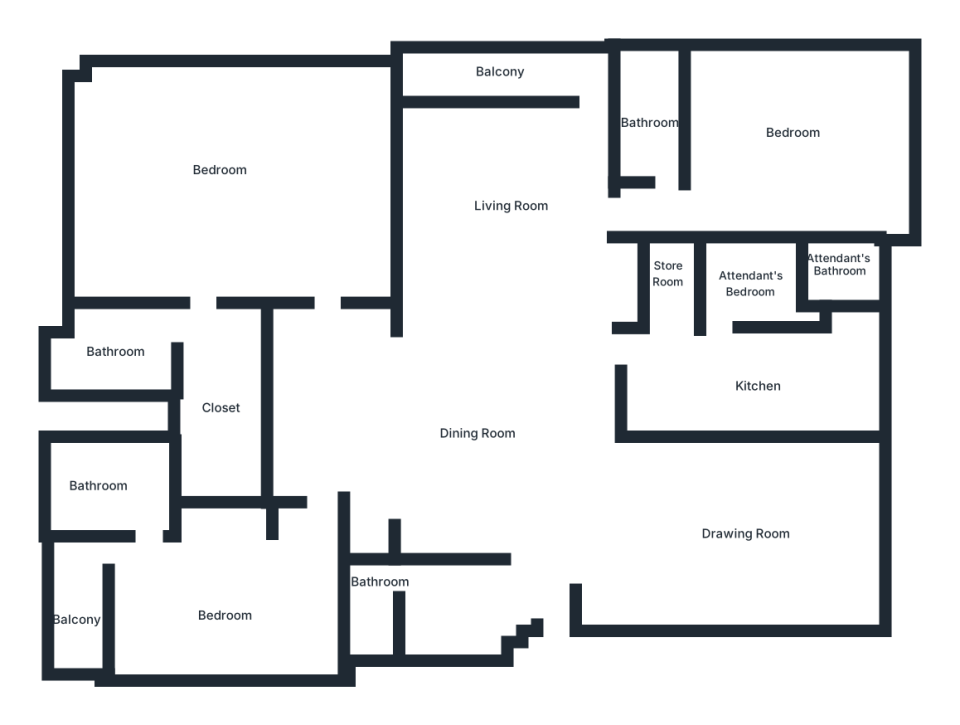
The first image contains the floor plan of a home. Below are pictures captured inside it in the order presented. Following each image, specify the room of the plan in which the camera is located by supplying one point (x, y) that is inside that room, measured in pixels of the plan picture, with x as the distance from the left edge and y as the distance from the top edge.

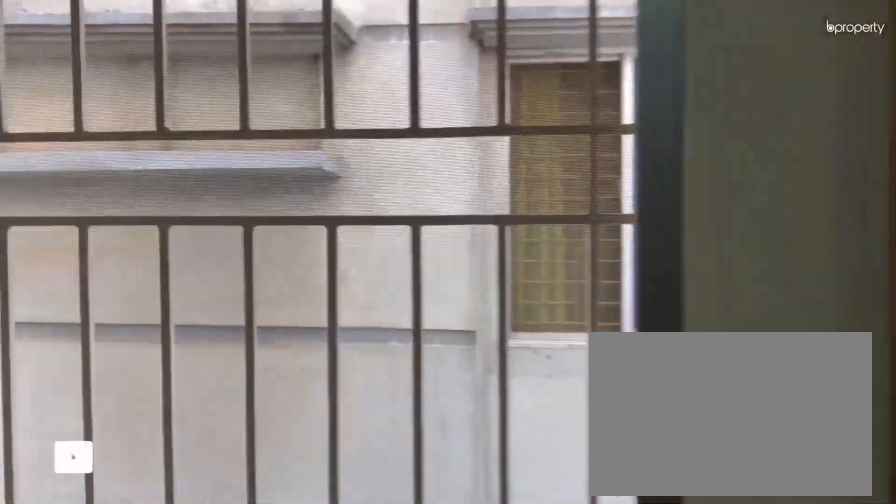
(533, 70)
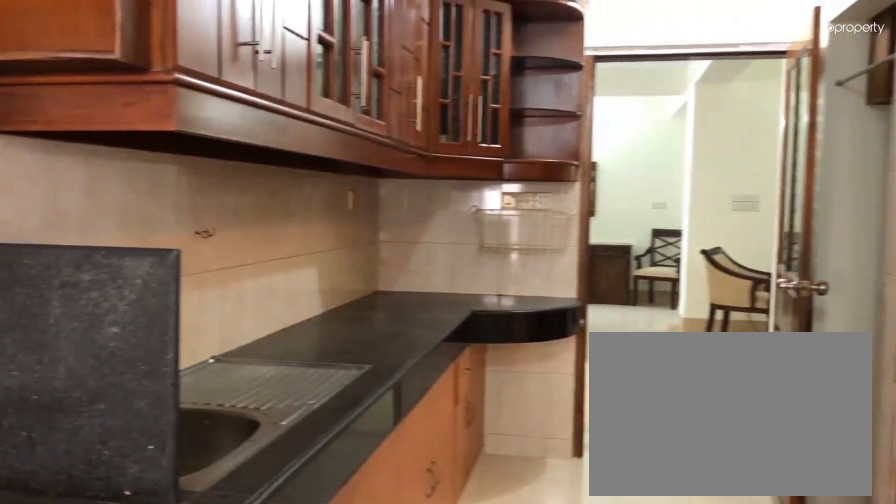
(744, 389)
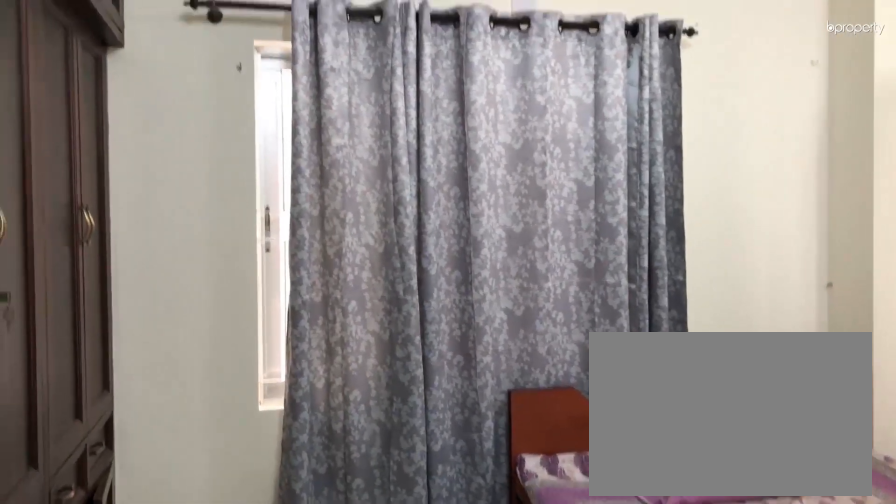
(774, 144)
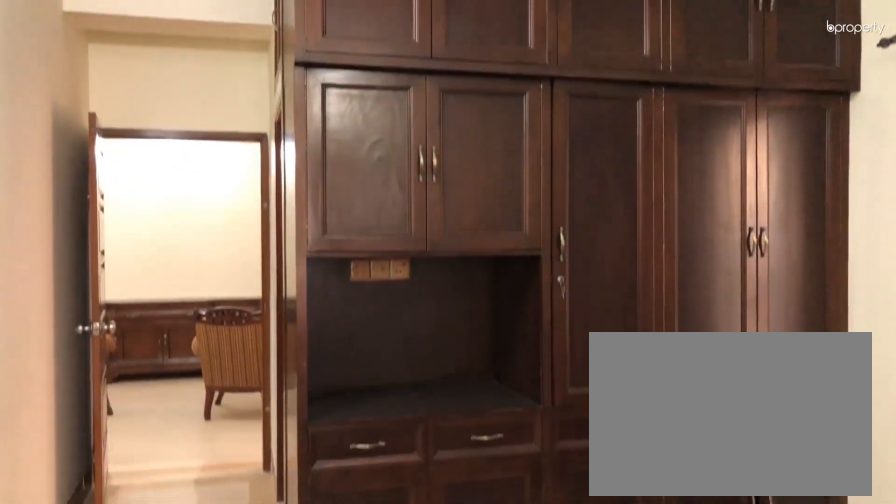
(774, 144)
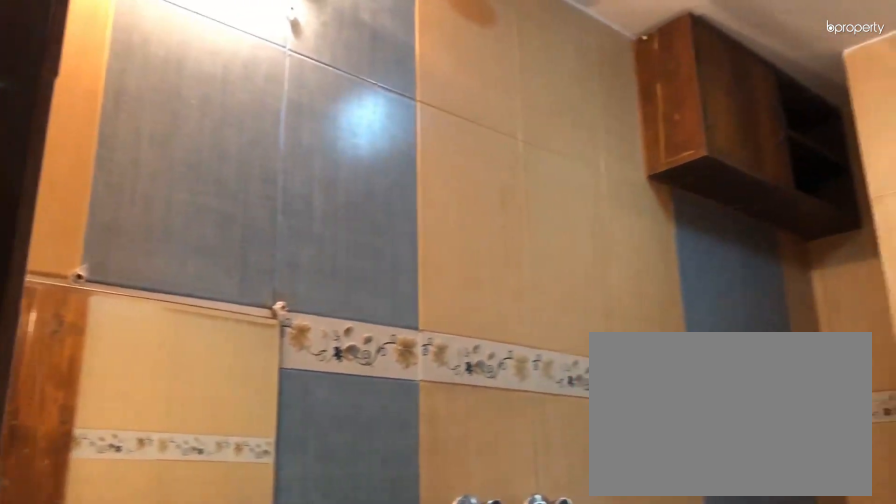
(653, 110)
